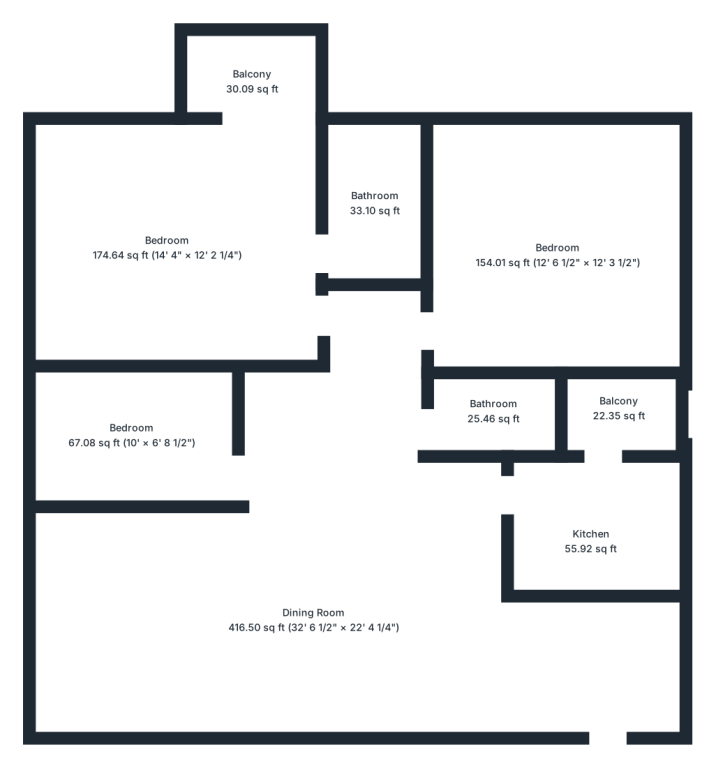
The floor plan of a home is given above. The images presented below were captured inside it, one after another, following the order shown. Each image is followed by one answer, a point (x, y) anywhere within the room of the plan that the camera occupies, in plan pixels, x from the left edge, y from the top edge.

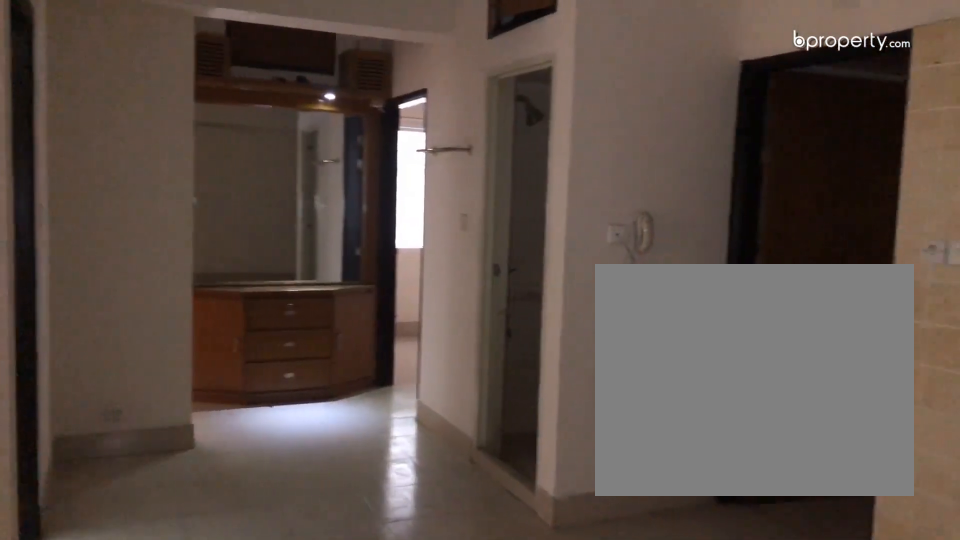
(313, 636)
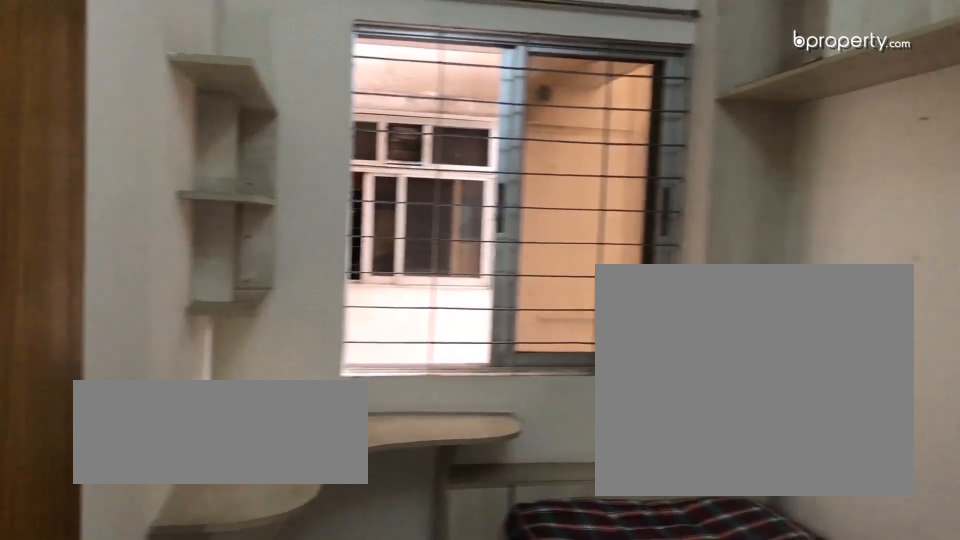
(131, 425)
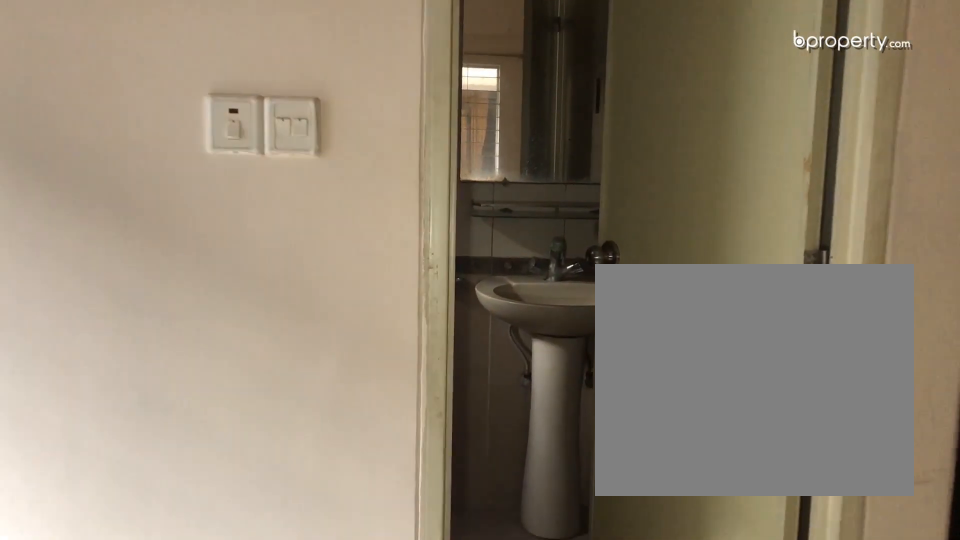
(170, 256)
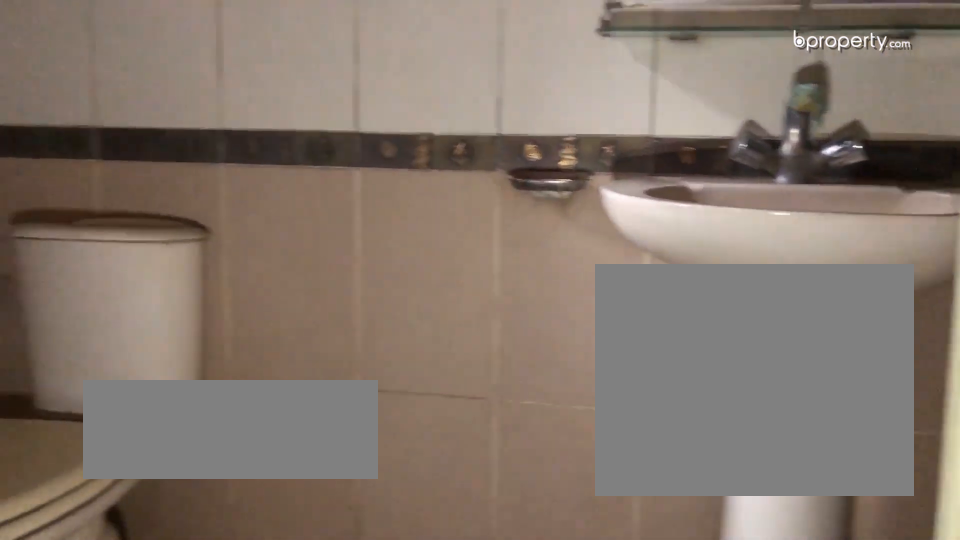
(378, 213)
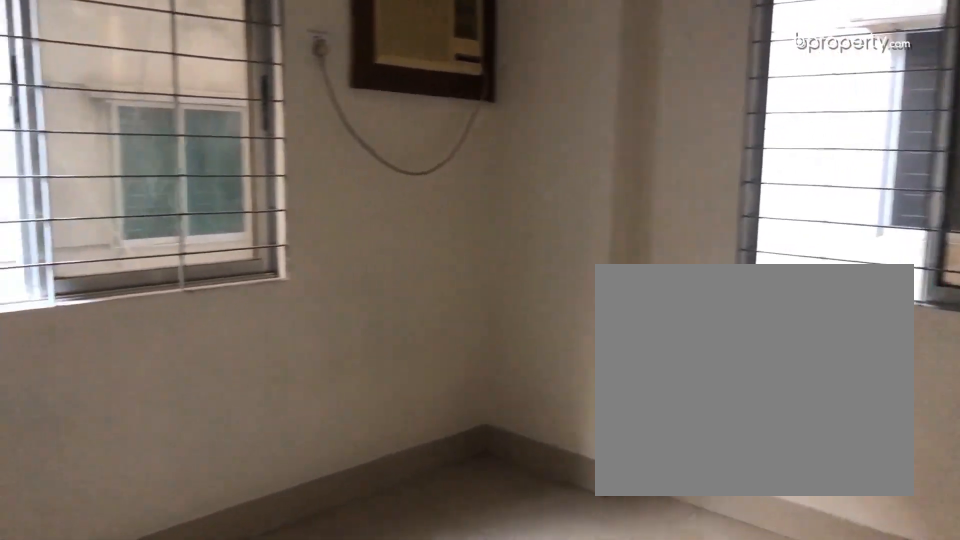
(559, 261)
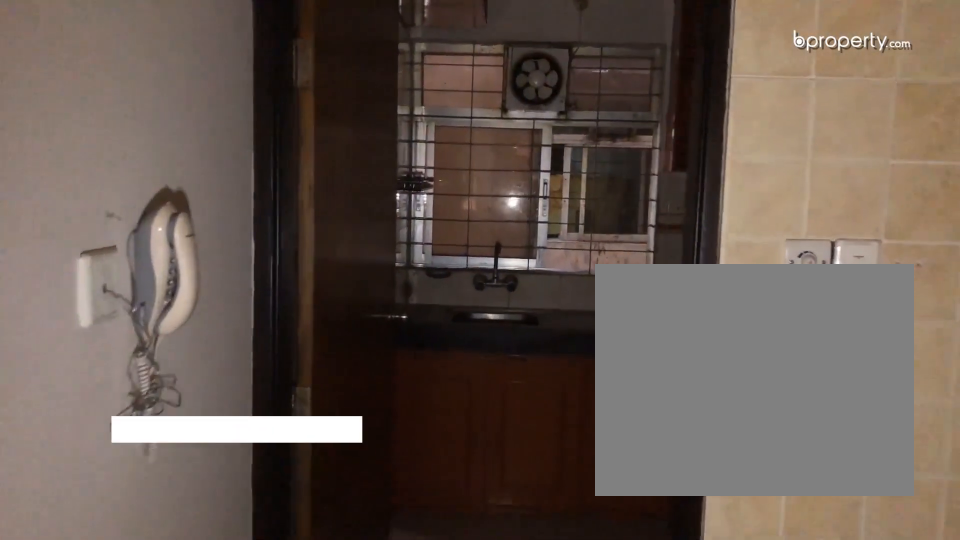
(591, 538)
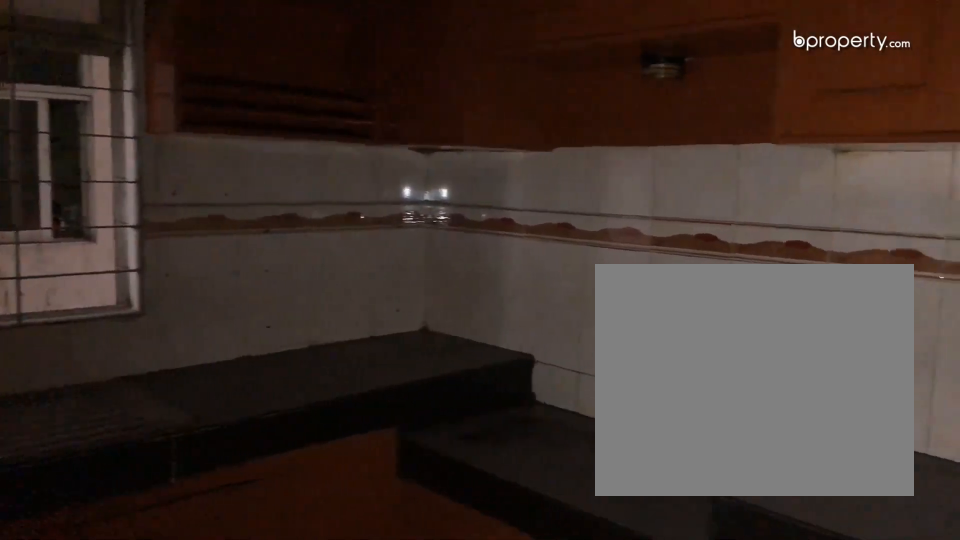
(591, 538)
